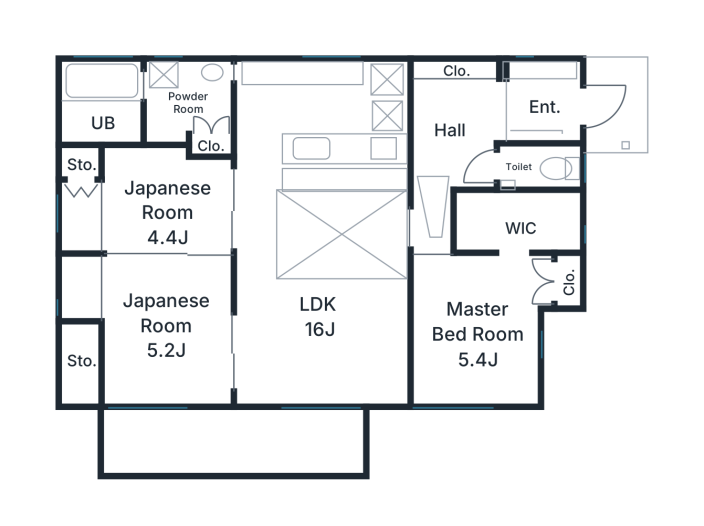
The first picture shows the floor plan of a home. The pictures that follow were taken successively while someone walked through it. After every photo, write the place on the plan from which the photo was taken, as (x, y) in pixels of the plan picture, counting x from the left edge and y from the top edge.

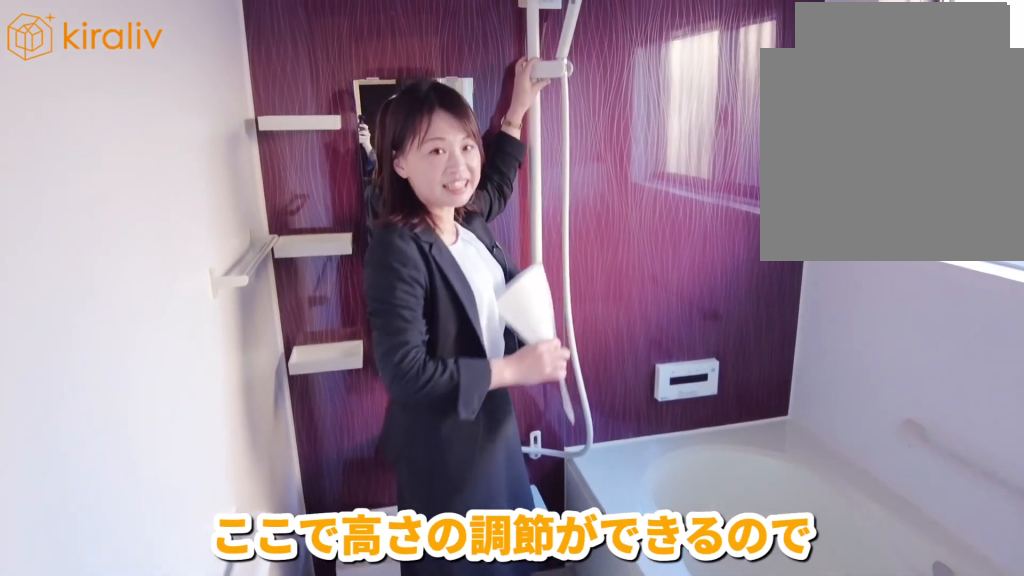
(107, 125)
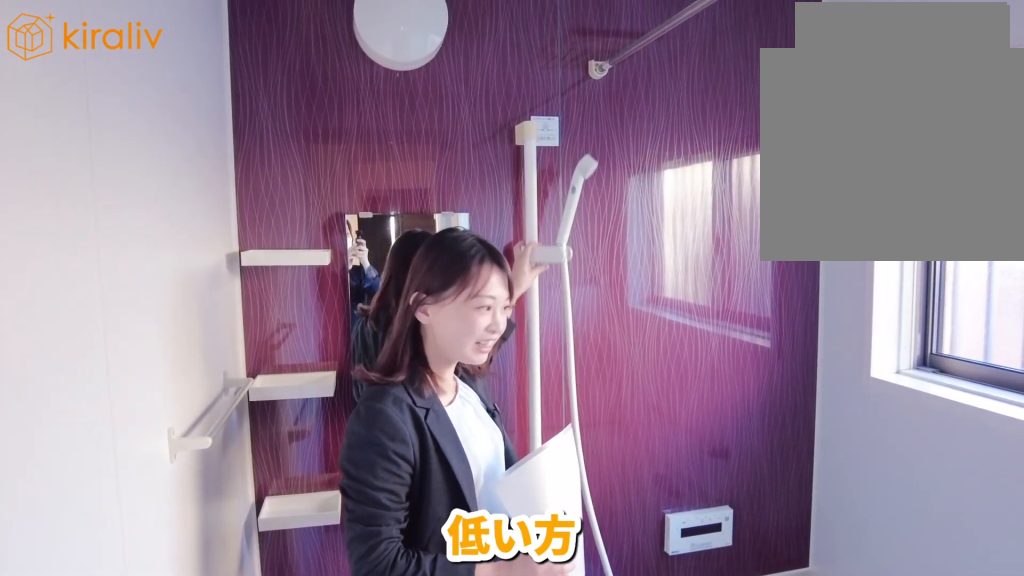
(108, 125)
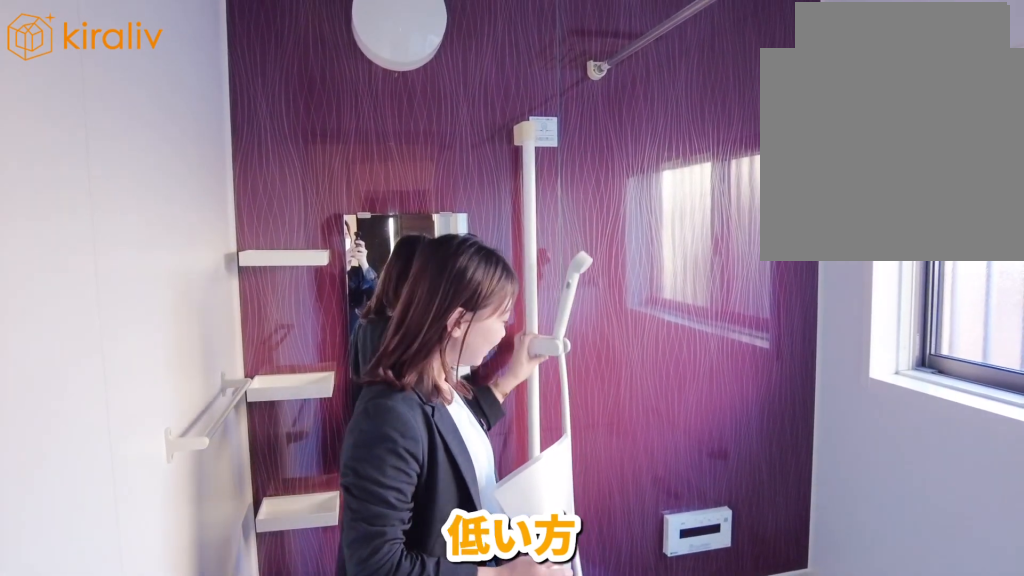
(107, 125)
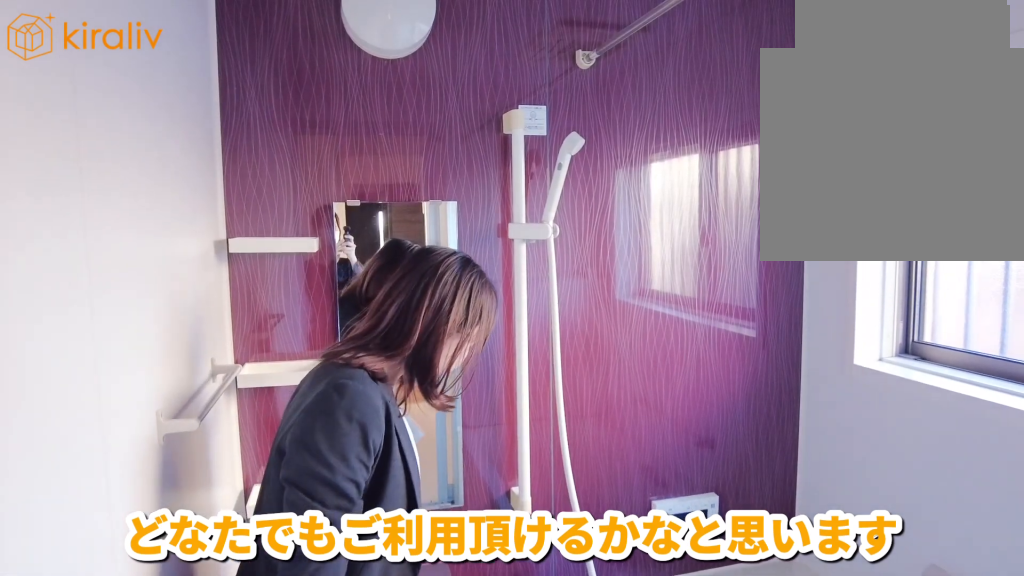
(108, 125)
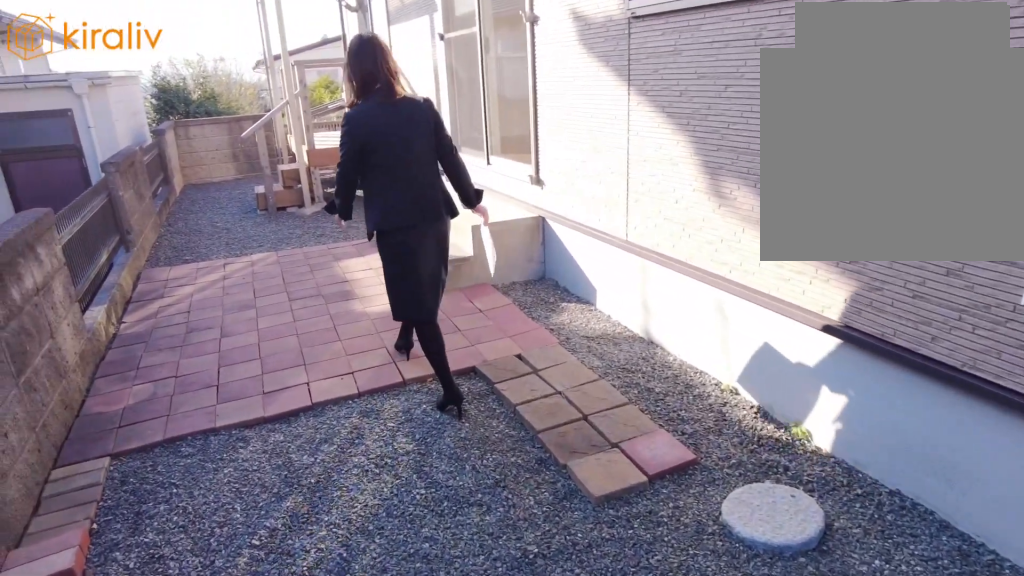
(448, 411)
